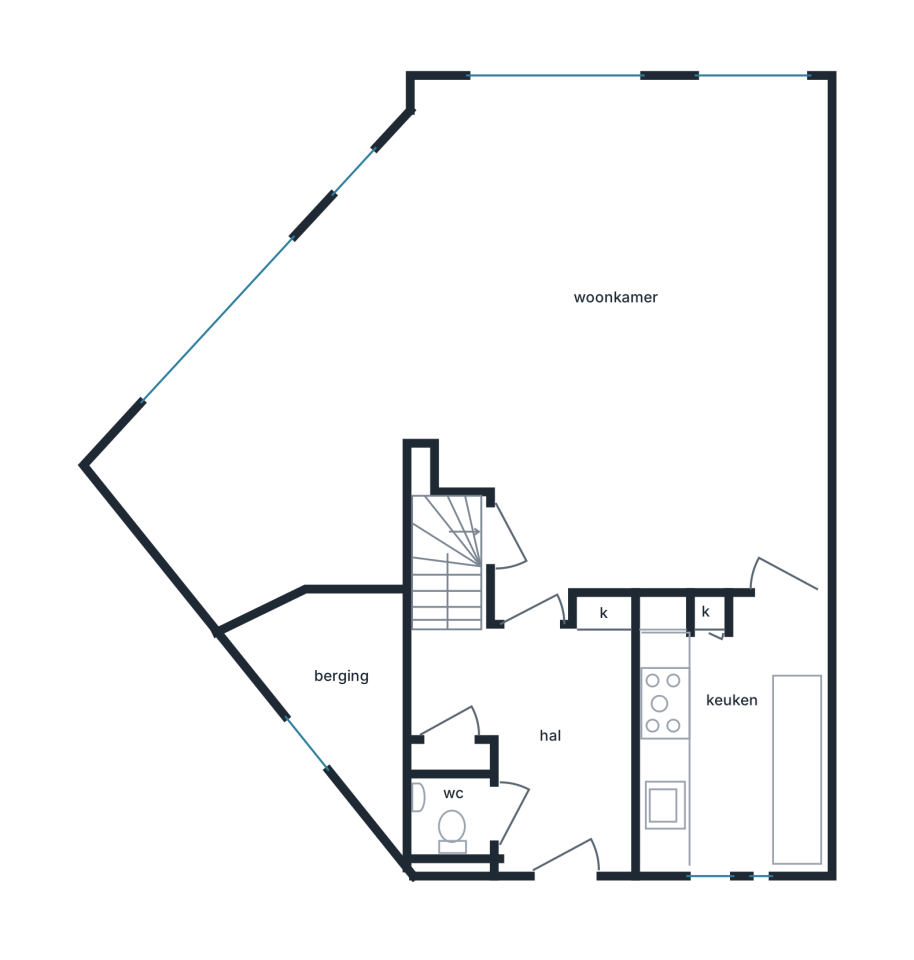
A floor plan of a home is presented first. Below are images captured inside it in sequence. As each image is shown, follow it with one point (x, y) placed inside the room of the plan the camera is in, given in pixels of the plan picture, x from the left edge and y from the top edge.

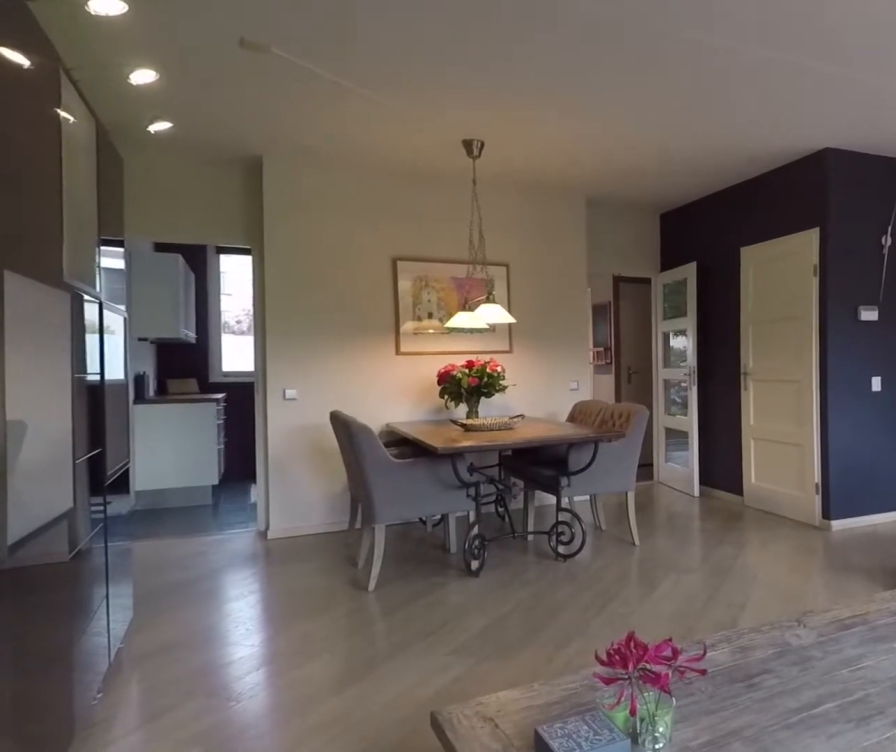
(587, 439)
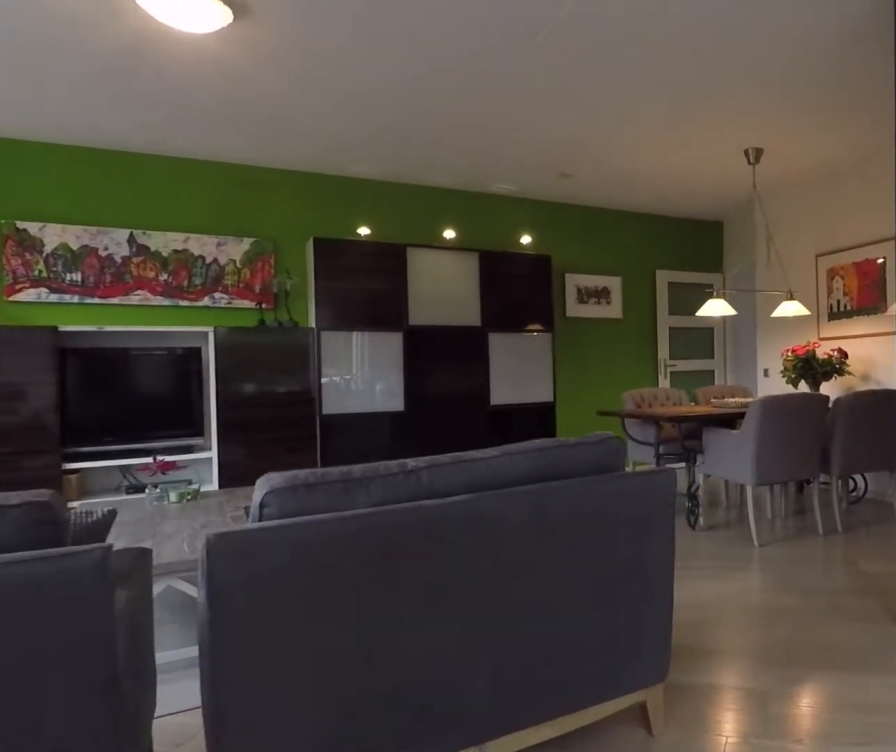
(587, 439)
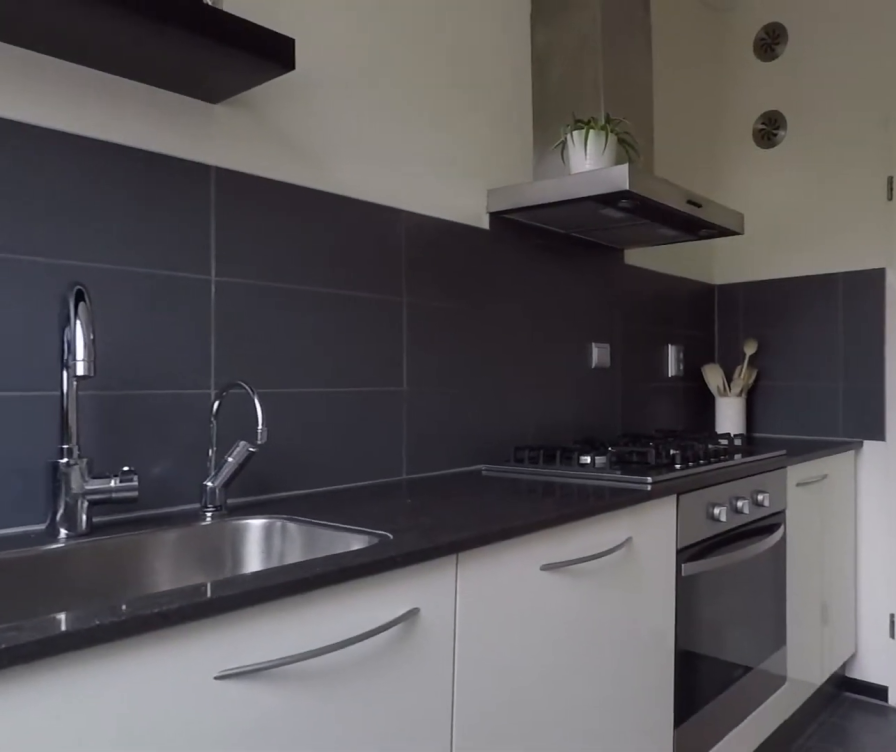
(734, 740)
